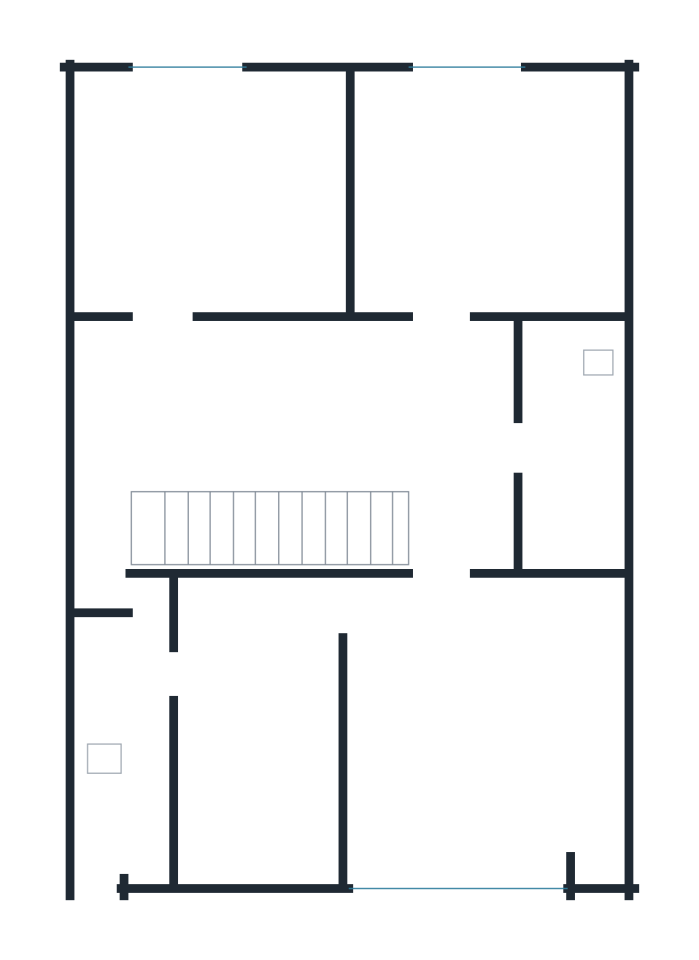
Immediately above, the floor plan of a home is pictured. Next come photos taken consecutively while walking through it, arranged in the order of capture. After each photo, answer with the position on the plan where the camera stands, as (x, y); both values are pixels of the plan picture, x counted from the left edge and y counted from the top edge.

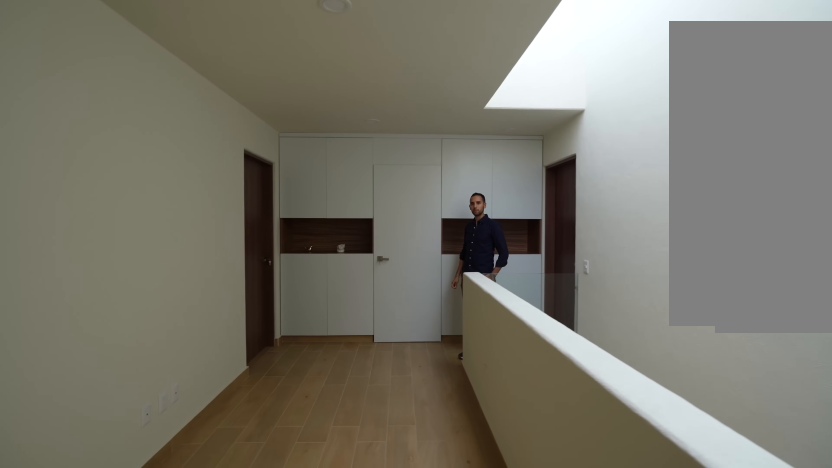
(129, 463)
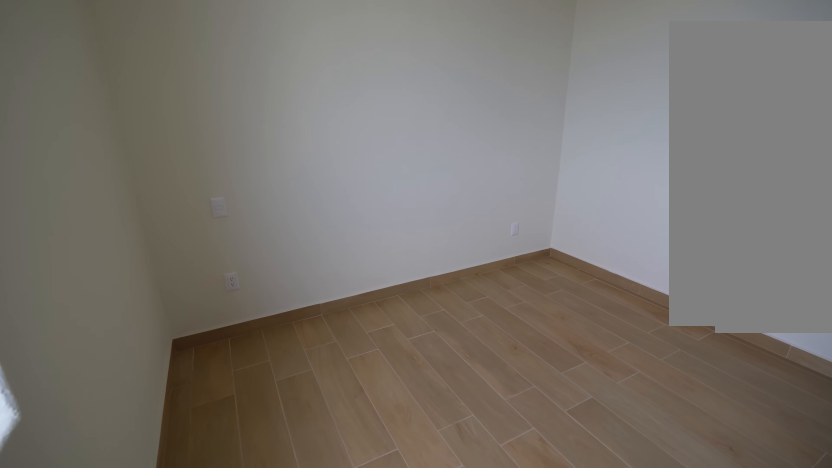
(424, 100)
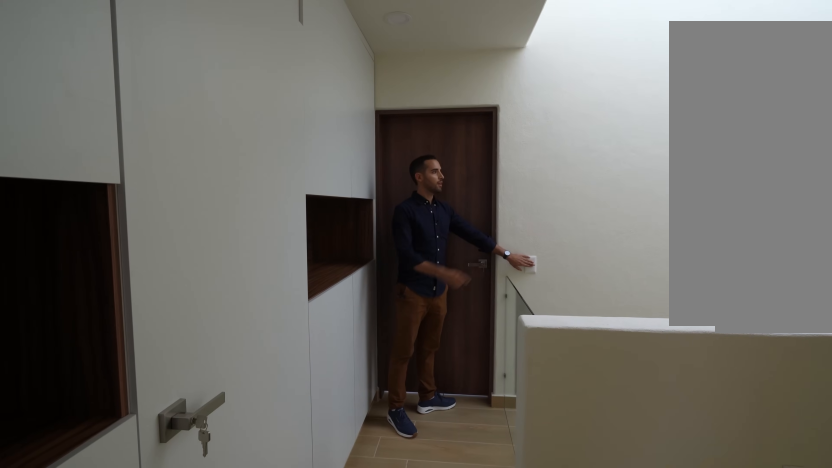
(417, 398)
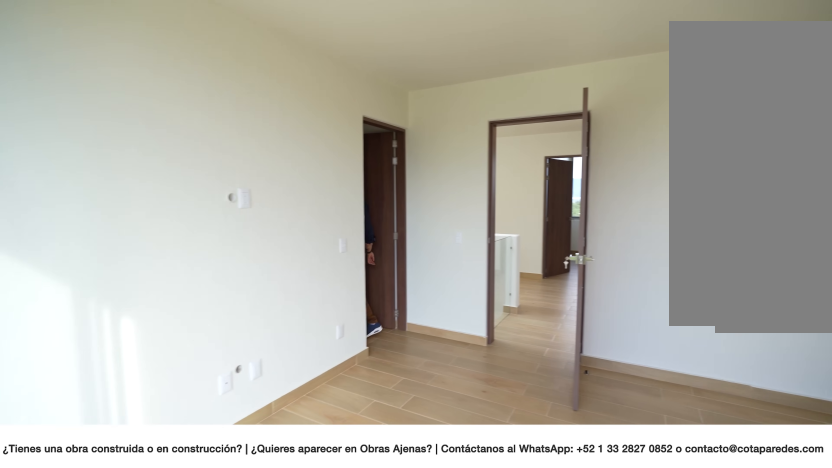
(528, 841)
